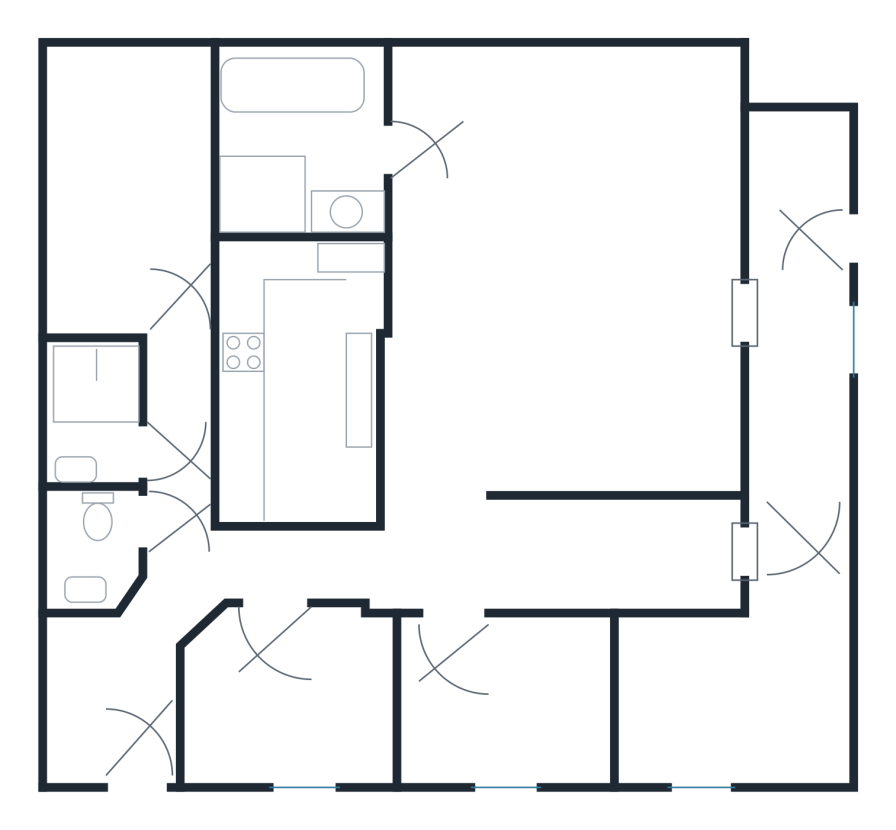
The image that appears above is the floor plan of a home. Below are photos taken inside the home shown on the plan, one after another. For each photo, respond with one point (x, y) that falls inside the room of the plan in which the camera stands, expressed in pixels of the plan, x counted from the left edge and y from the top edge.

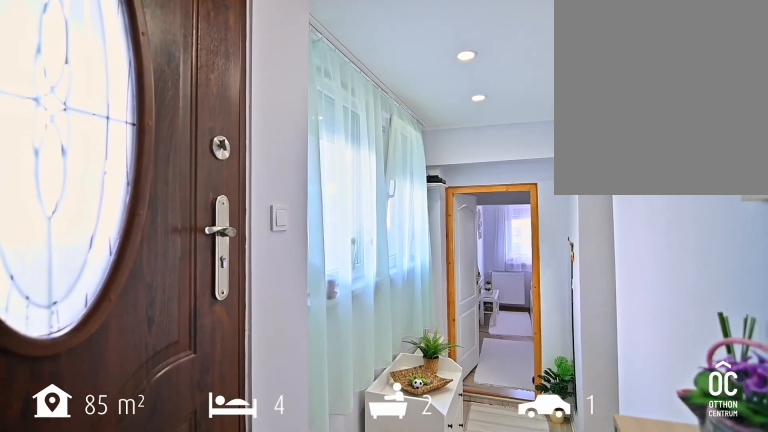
(806, 256)
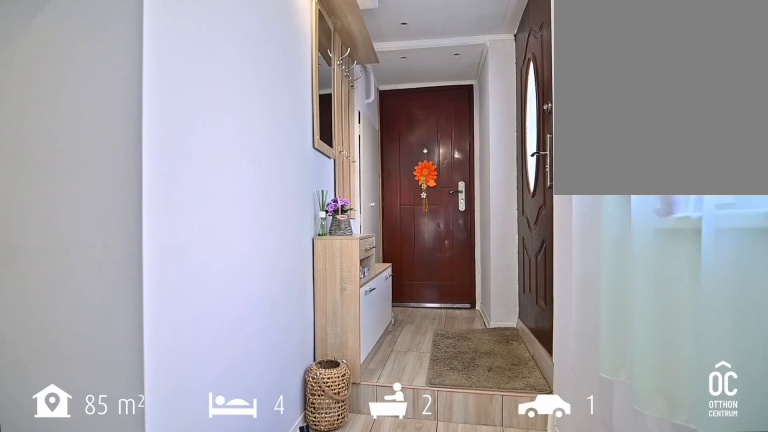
(806, 256)
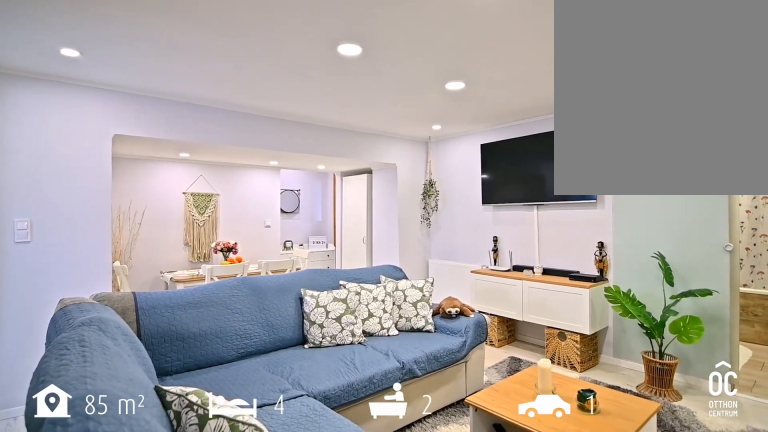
(567, 396)
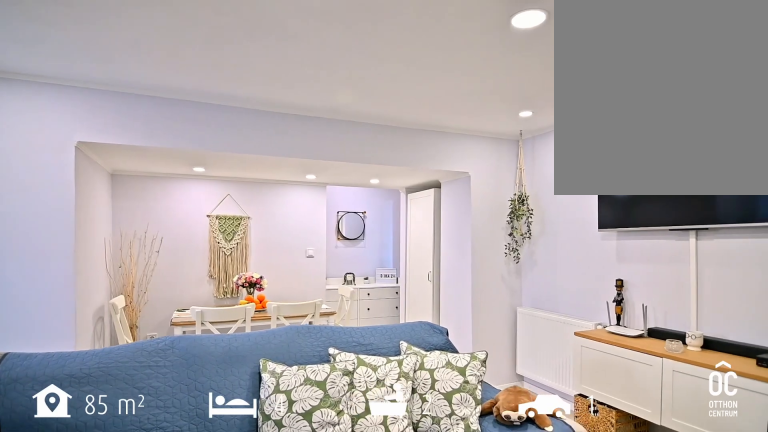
(567, 396)
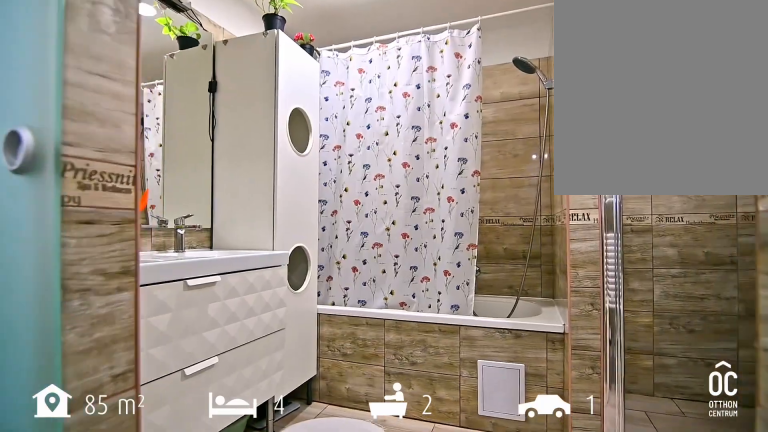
(291, 151)
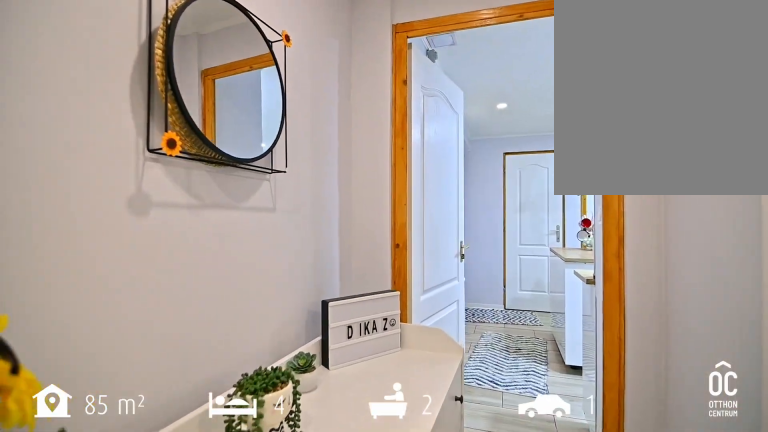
(445, 560)
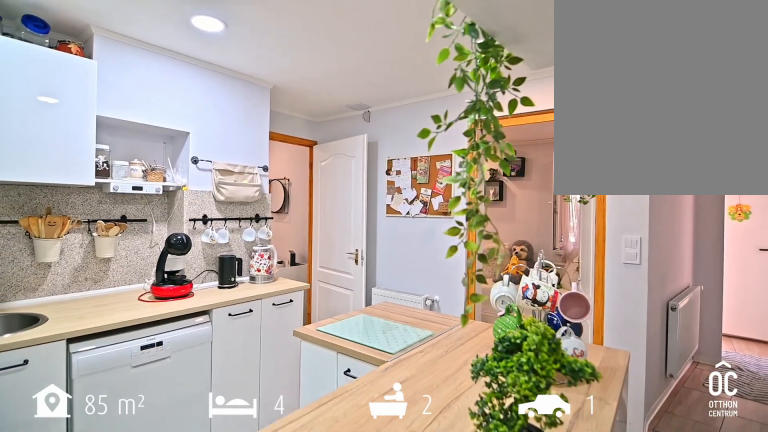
(291, 403)
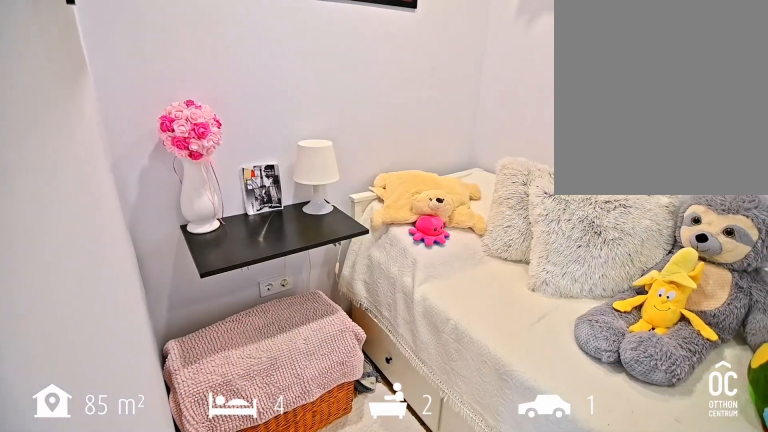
(291, 700)
